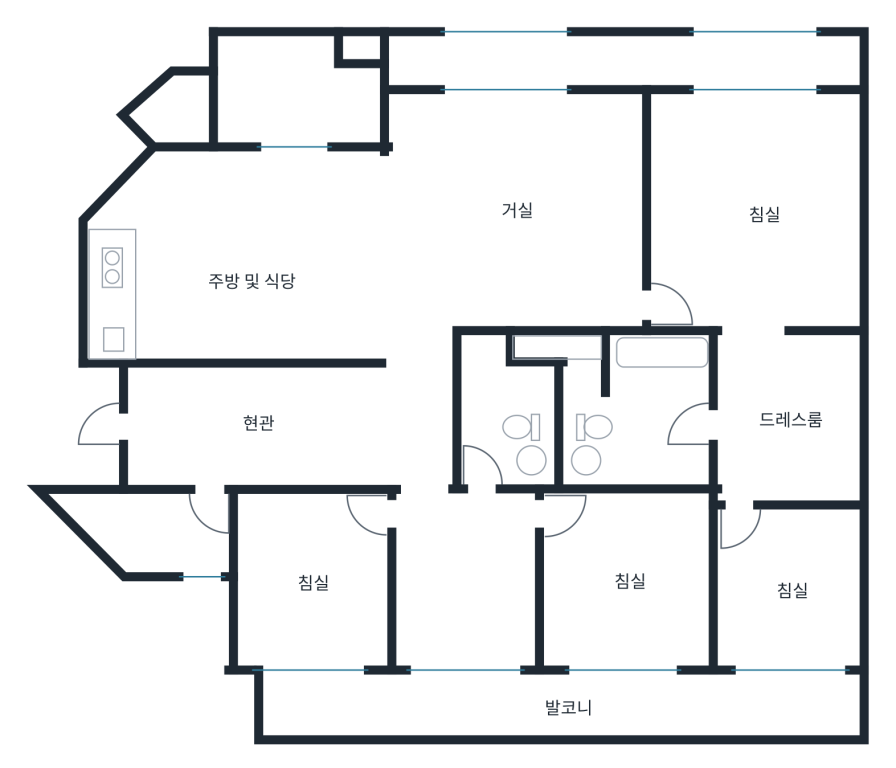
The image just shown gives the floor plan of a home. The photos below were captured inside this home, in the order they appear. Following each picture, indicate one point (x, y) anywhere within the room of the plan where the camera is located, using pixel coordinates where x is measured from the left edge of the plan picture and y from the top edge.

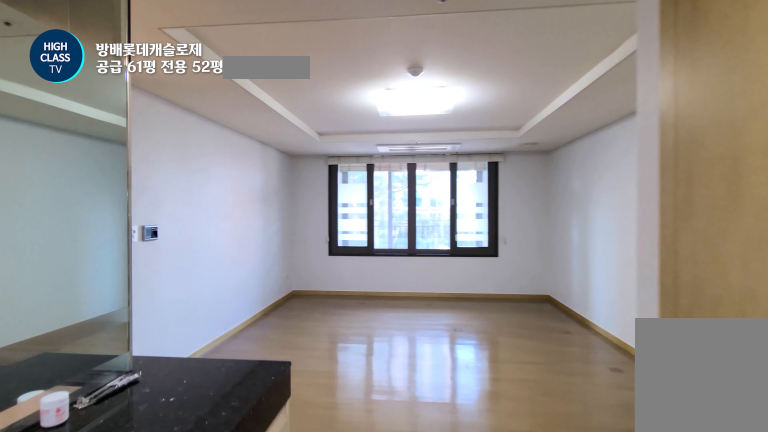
(787, 422)
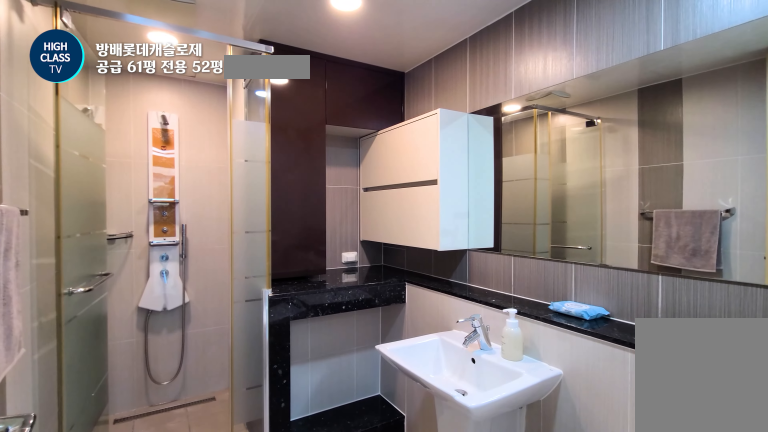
(504, 410)
